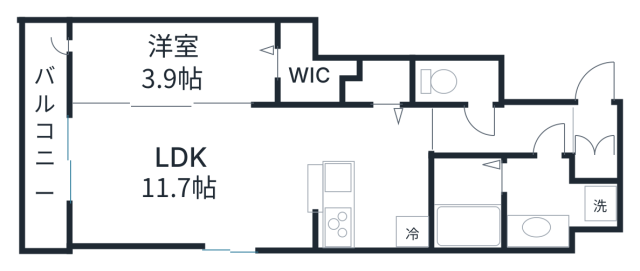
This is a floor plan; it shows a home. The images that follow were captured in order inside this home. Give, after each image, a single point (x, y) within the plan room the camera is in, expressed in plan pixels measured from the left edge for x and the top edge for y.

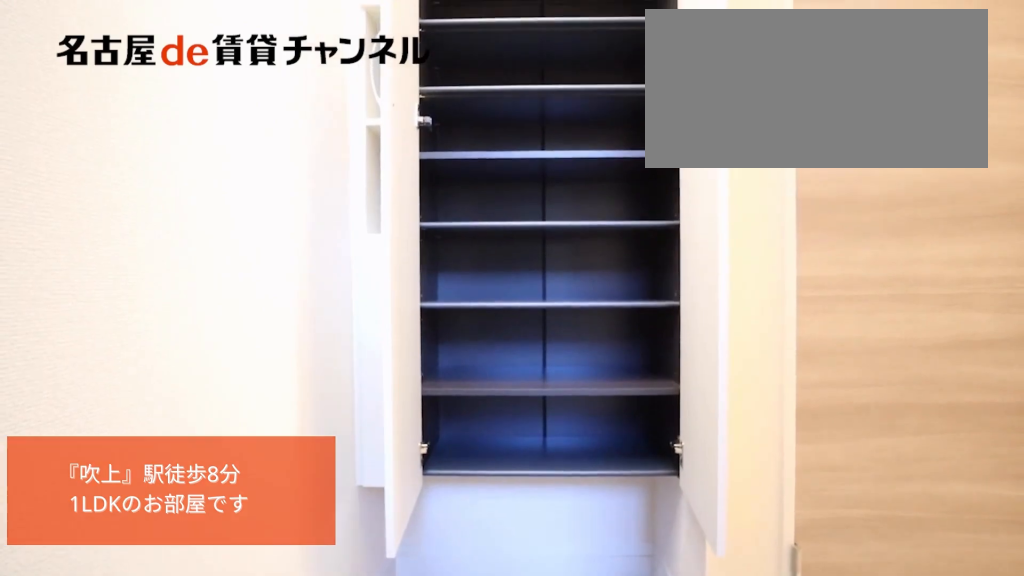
(596, 142)
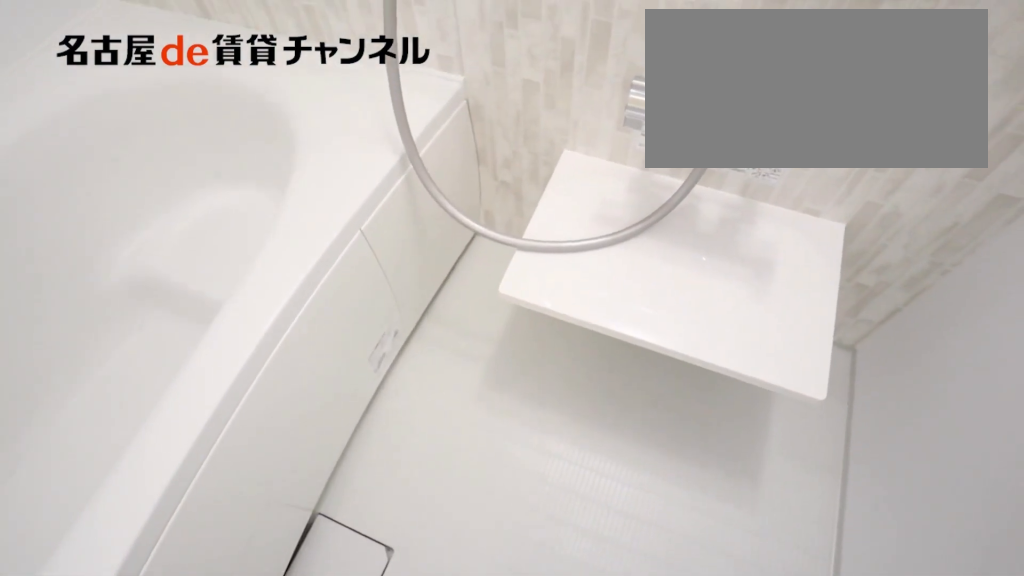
(466, 204)
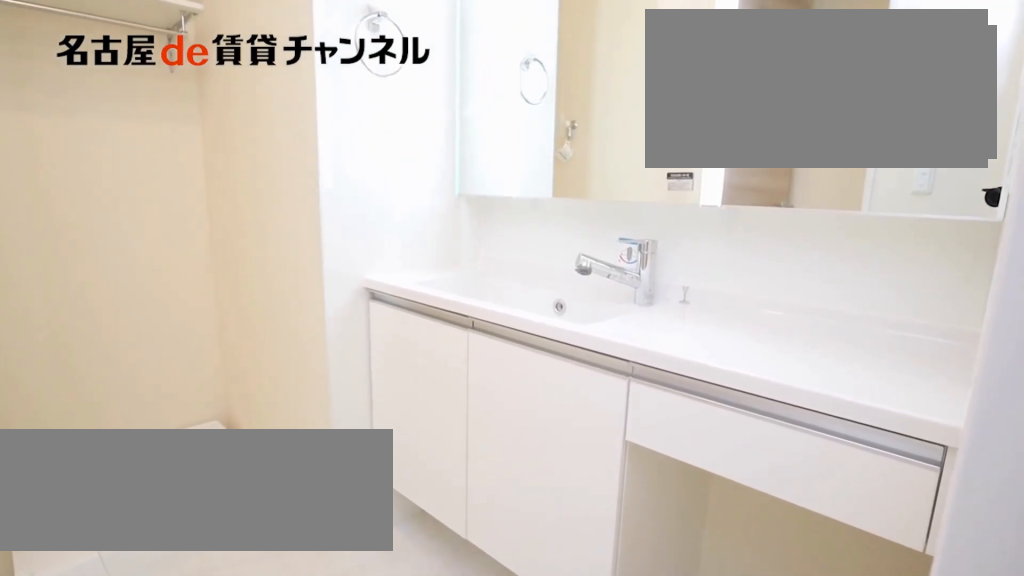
(554, 203)
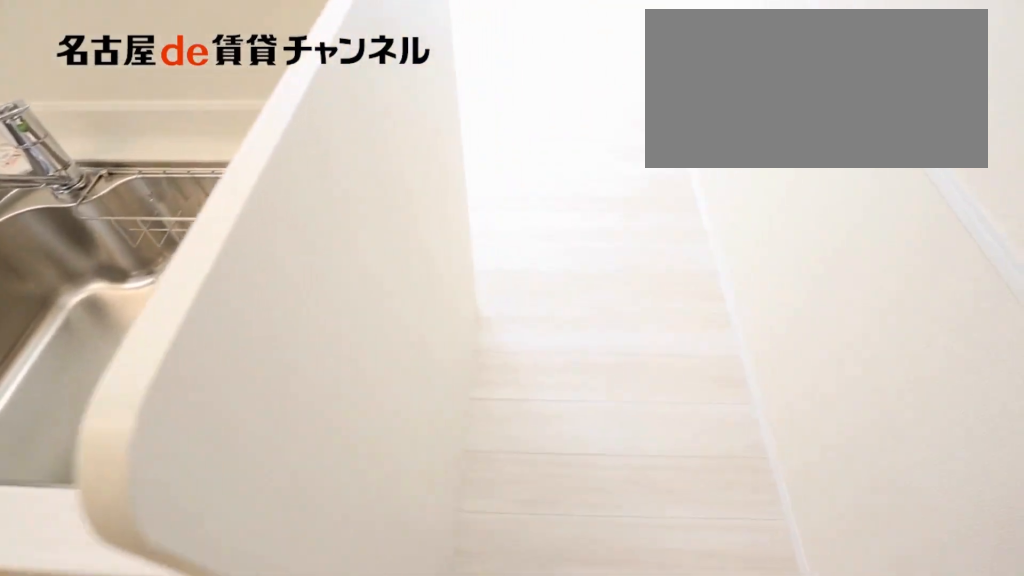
(377, 179)
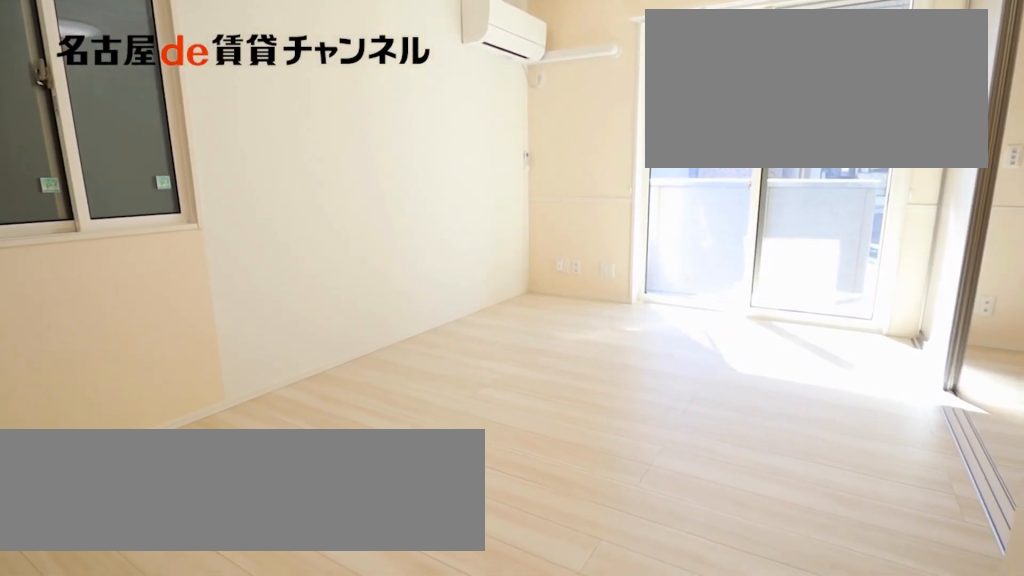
(194, 178)
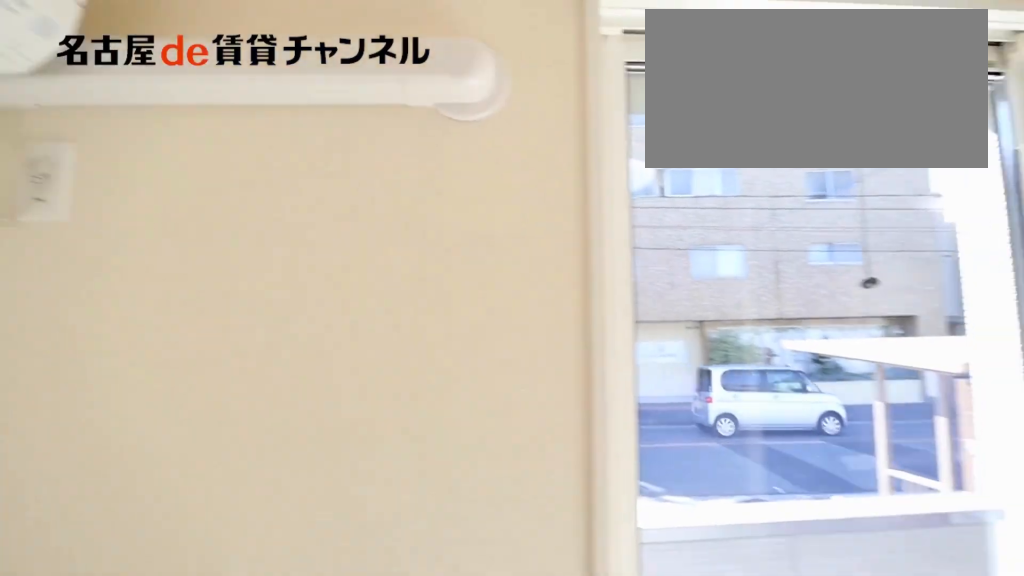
(194, 178)
